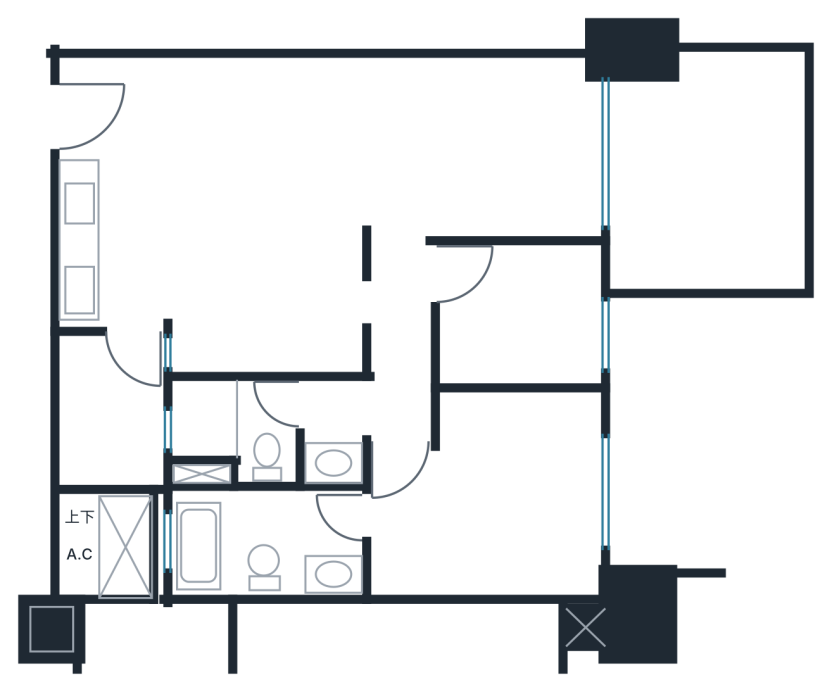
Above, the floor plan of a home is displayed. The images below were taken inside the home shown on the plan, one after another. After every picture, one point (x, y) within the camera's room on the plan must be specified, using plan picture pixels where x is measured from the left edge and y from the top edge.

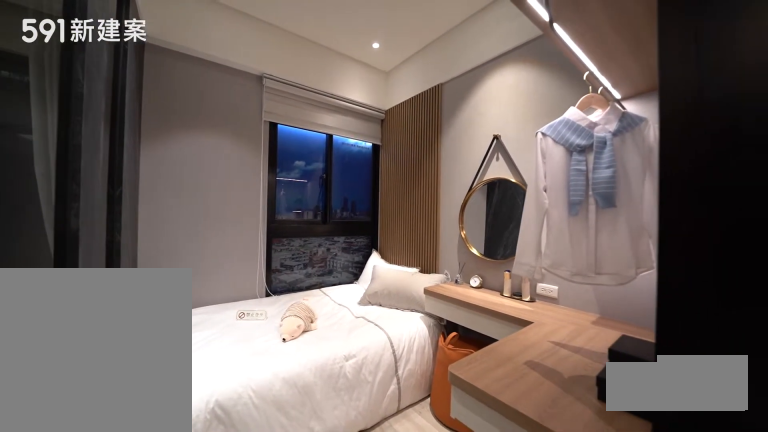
(526, 318)
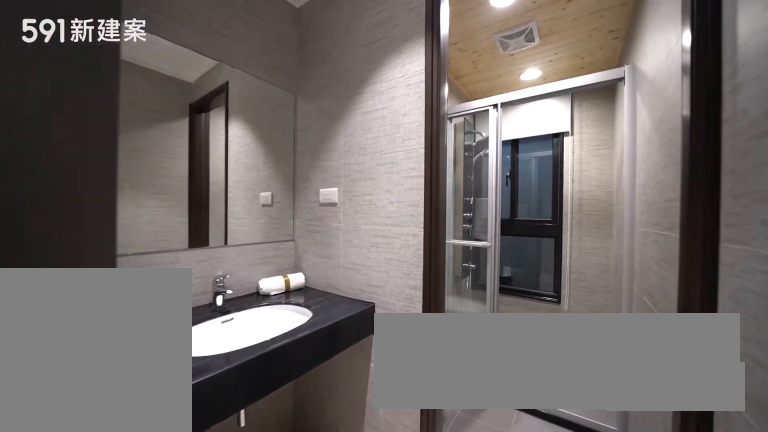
(257, 435)
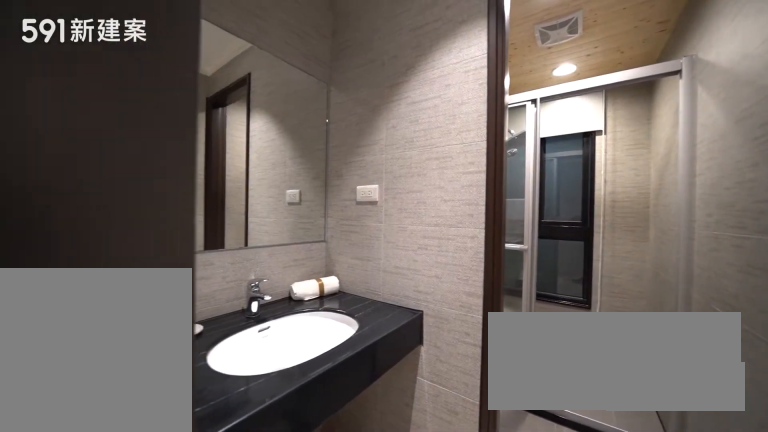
(257, 435)
